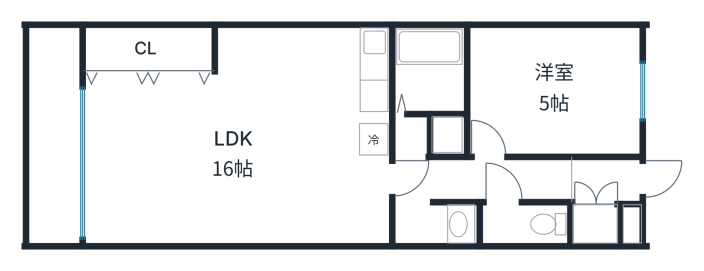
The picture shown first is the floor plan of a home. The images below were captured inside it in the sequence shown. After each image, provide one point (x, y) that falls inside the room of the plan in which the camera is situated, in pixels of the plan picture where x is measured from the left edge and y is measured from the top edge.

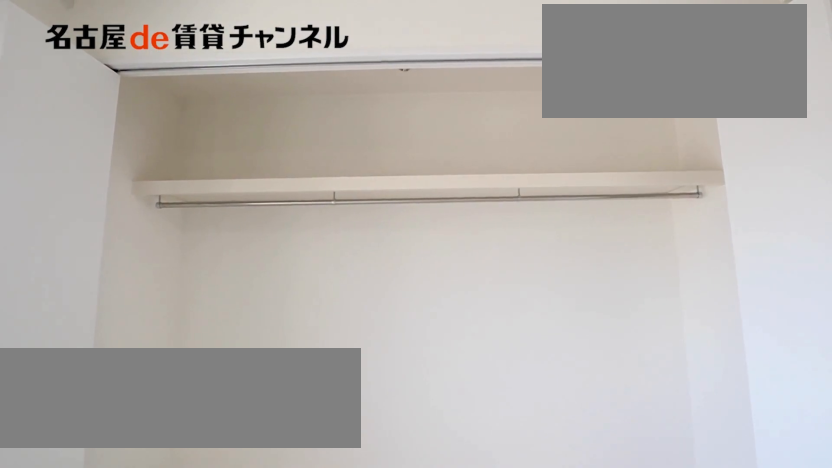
(148, 50)
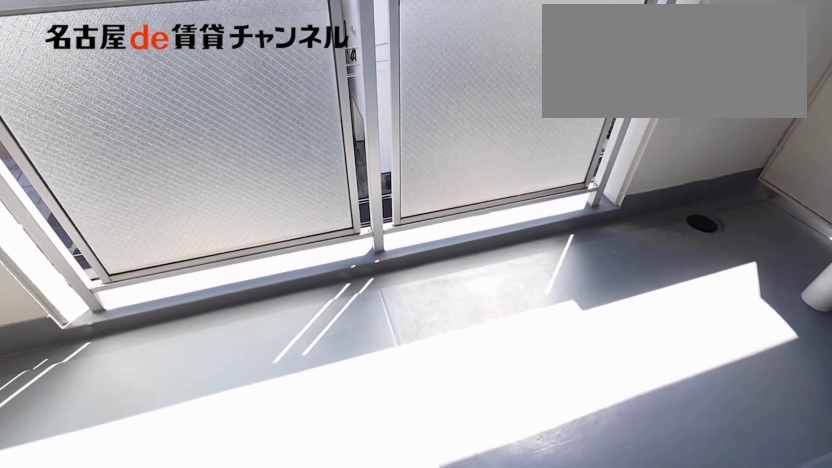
(54, 135)
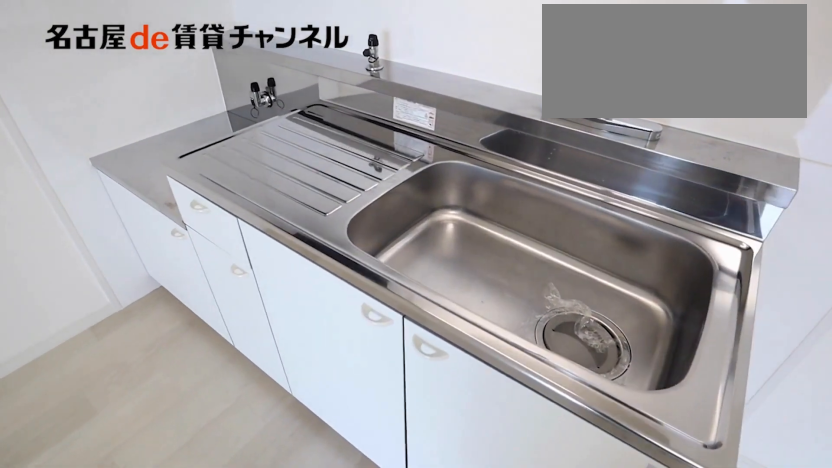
(367, 87)
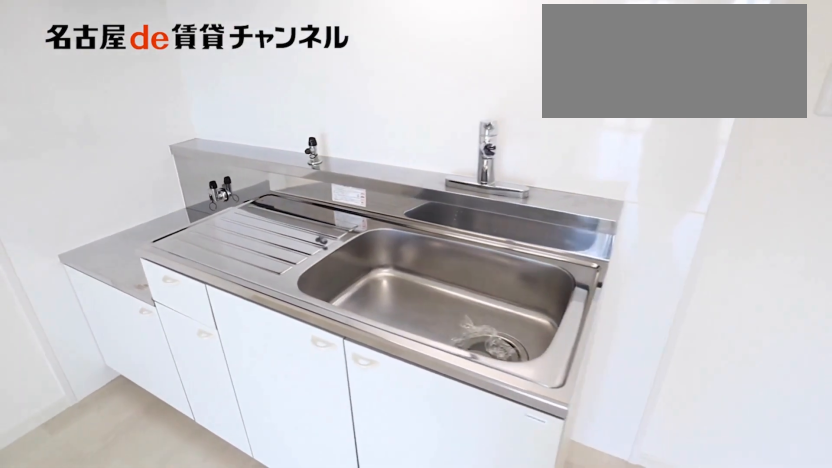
(367, 87)
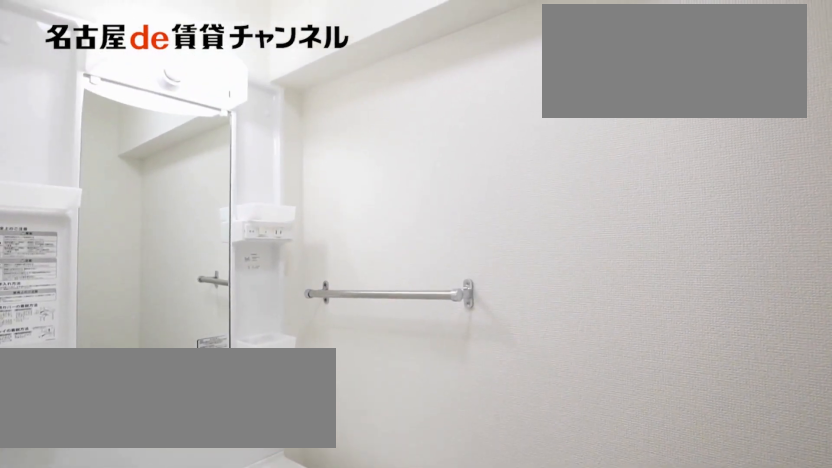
(436, 222)
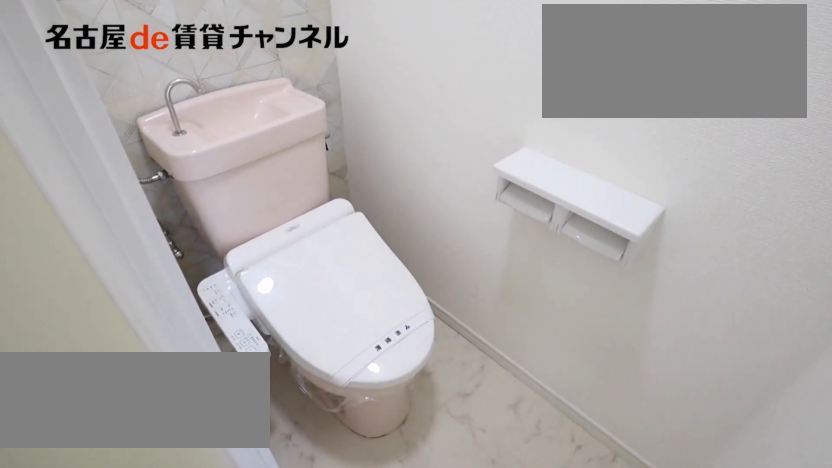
(525, 222)
